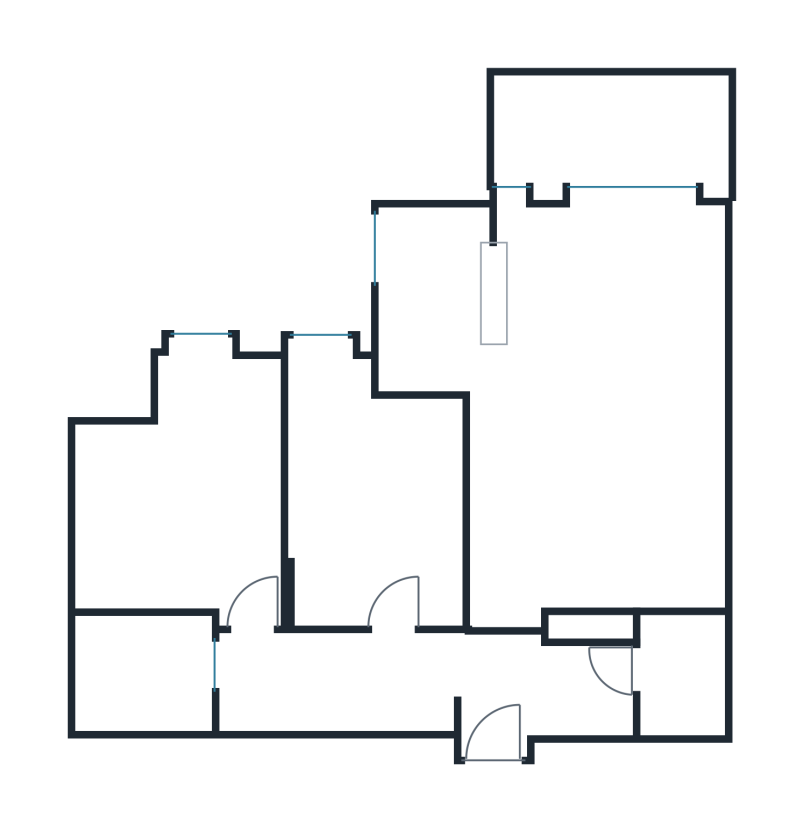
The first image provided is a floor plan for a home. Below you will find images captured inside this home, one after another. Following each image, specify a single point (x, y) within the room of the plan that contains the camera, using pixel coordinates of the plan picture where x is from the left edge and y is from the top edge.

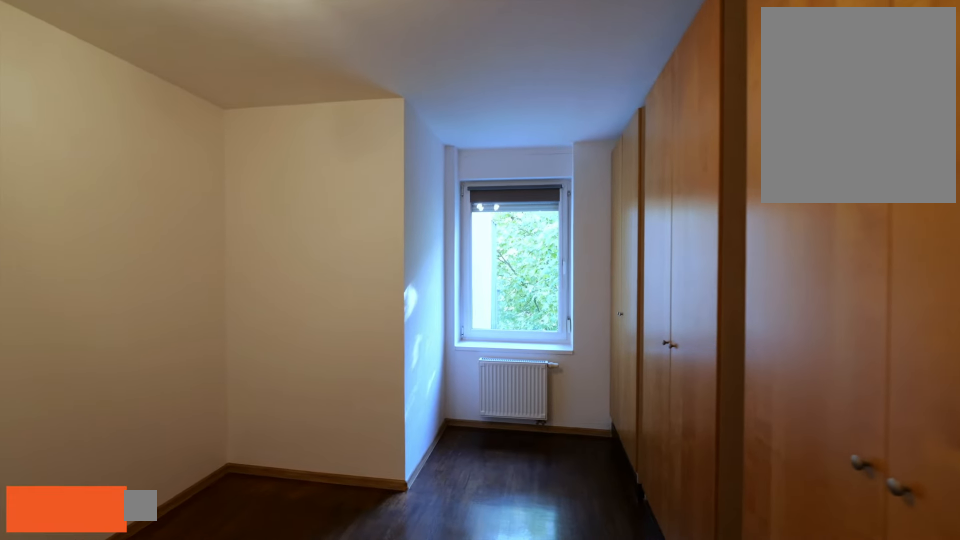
(160, 513)
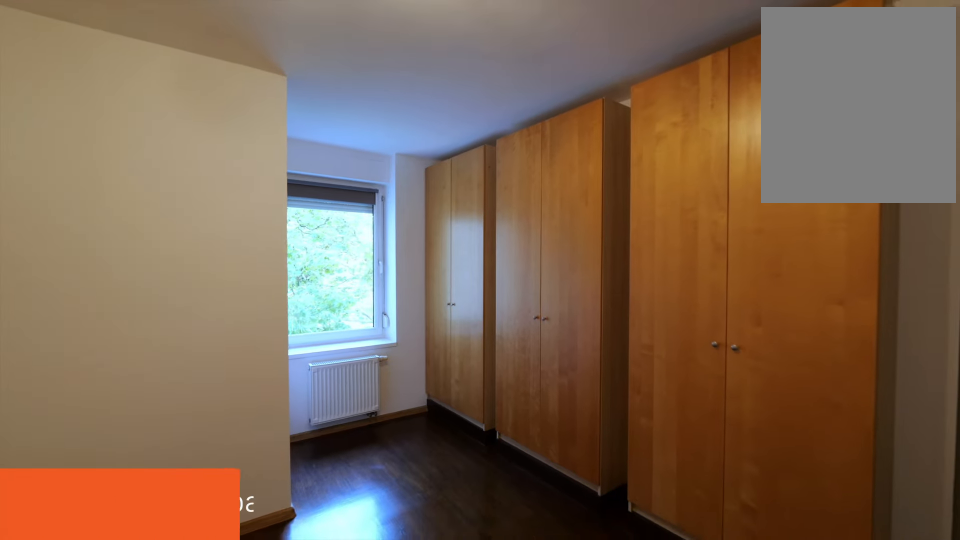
(157, 514)
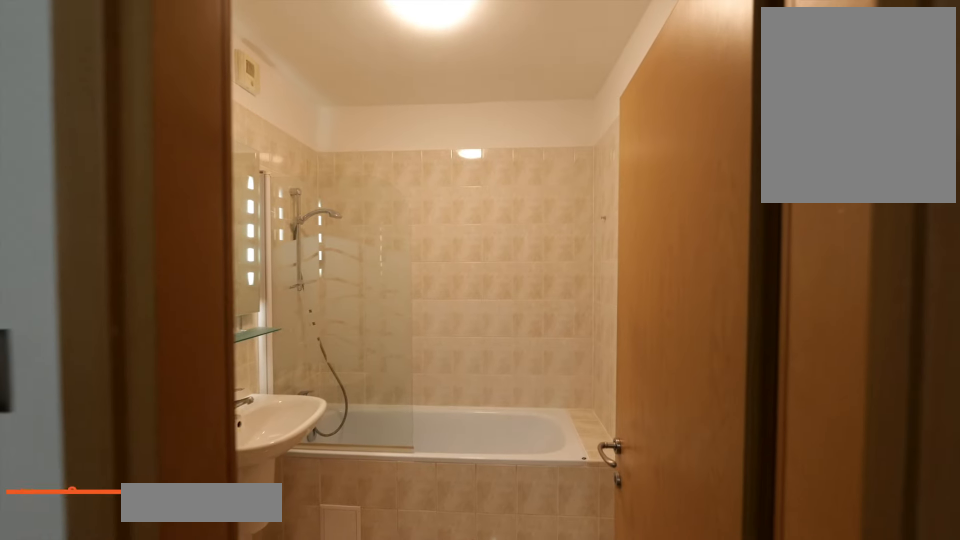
(135, 674)
